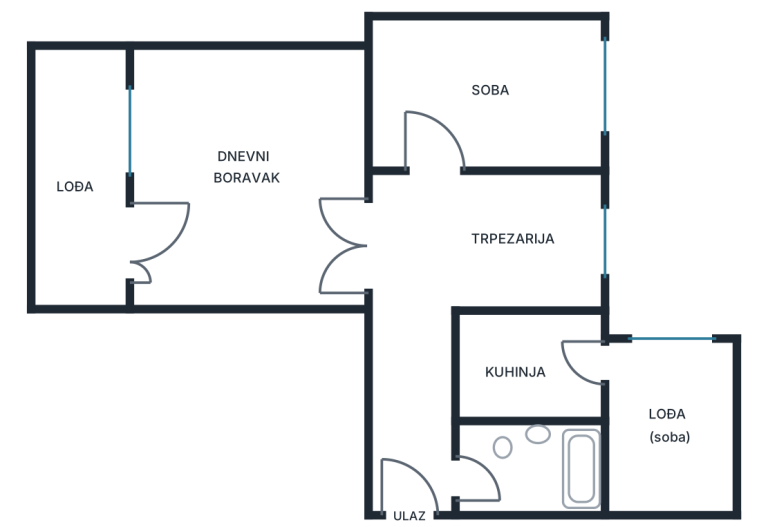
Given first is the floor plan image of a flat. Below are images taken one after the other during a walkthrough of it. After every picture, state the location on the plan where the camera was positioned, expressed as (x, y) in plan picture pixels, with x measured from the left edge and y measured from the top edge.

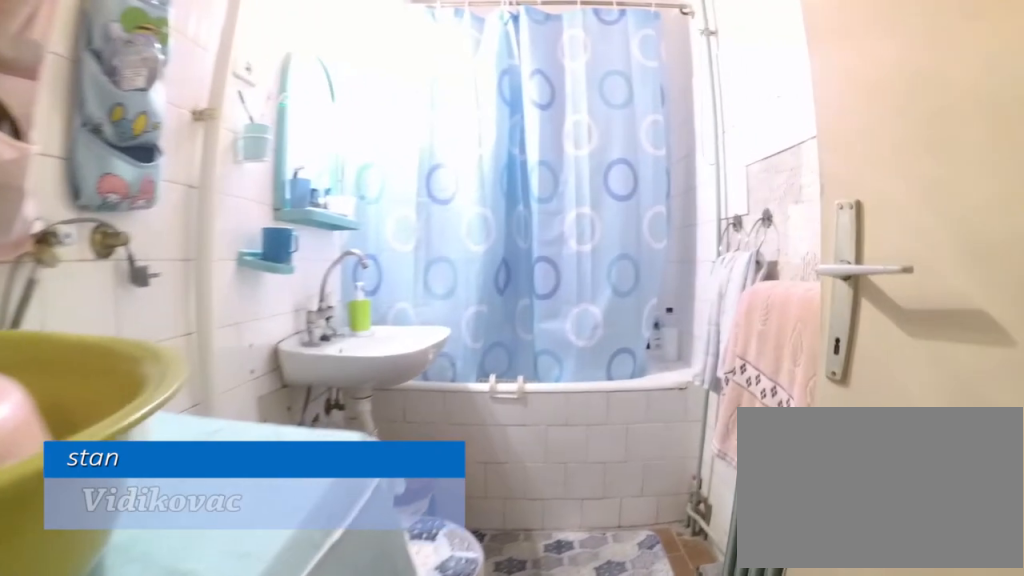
(441, 475)
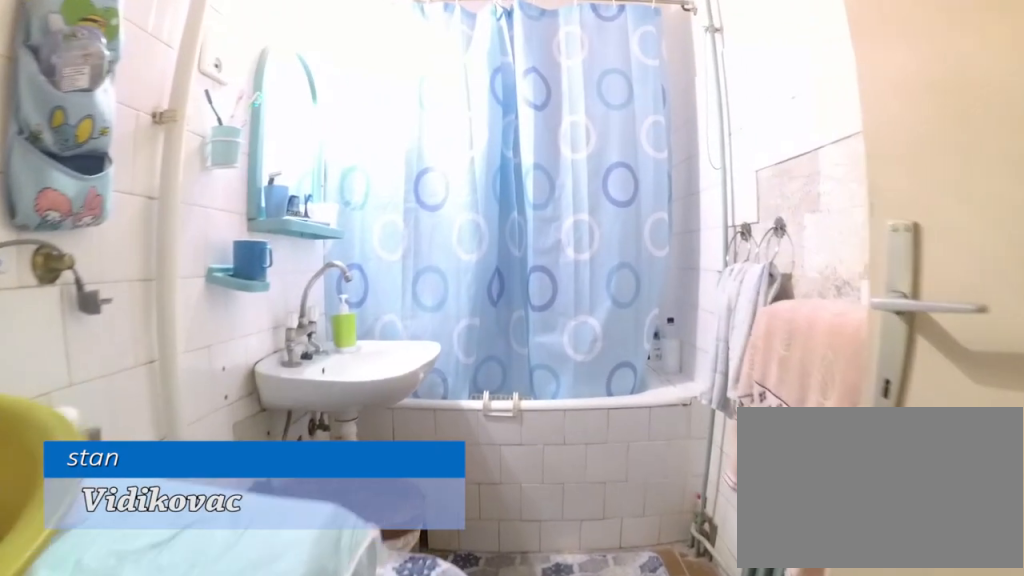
(448, 476)
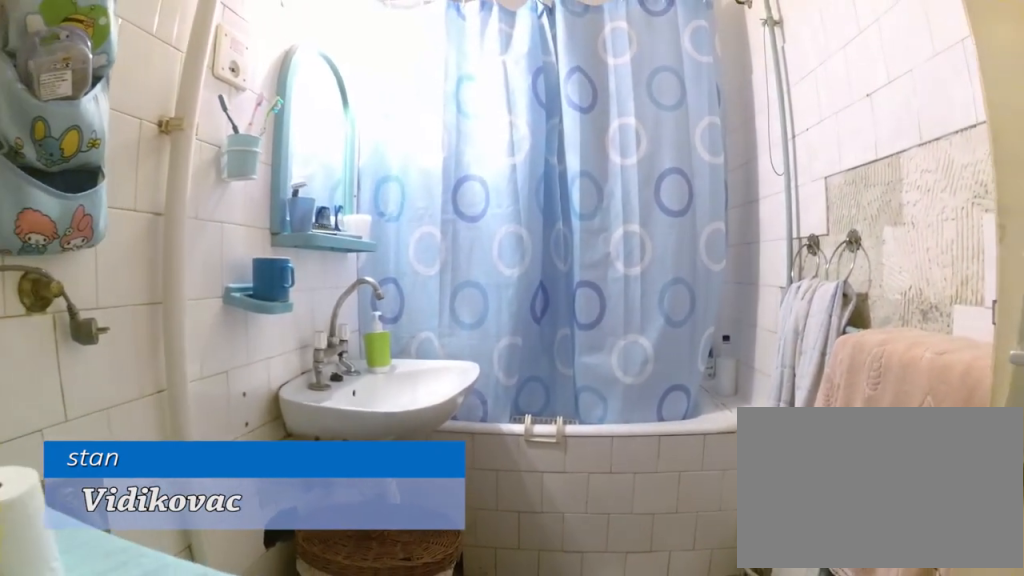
(466, 475)
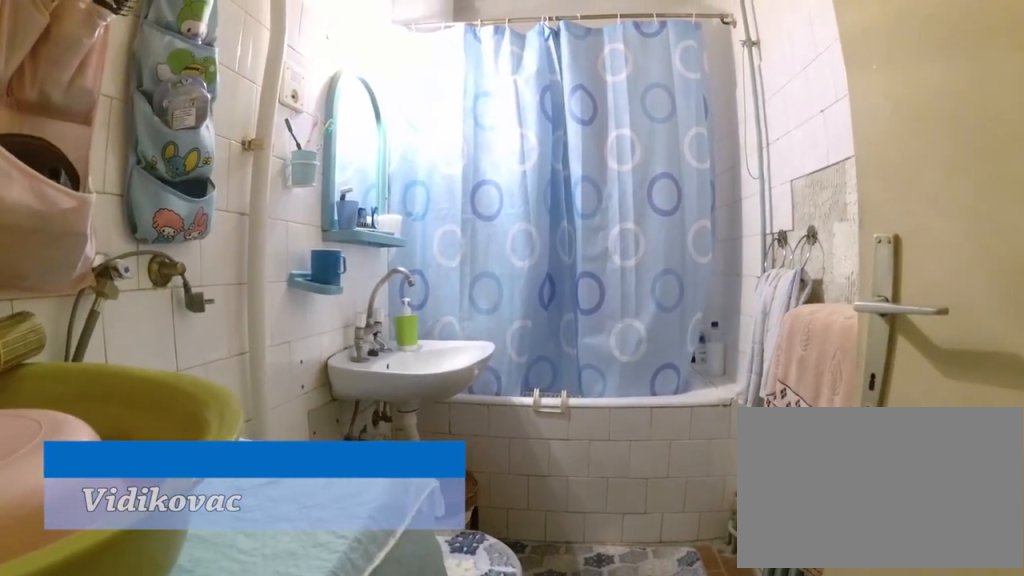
(451, 476)
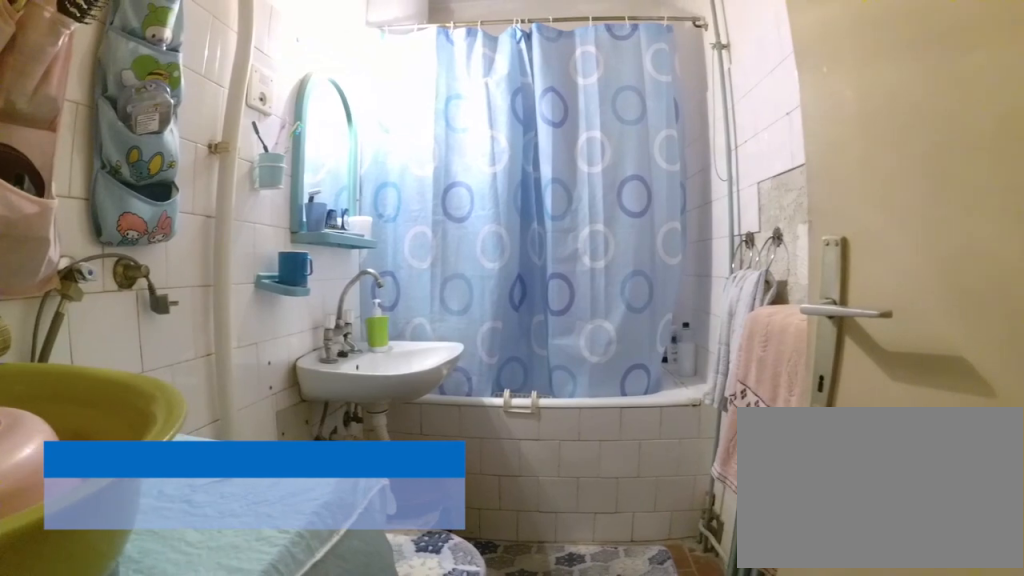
(446, 476)
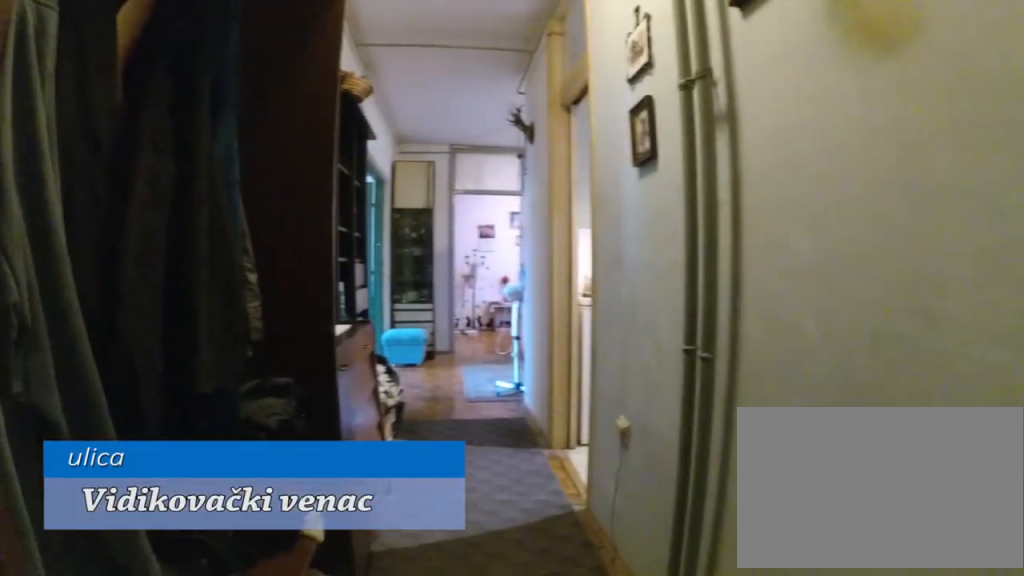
(412, 500)
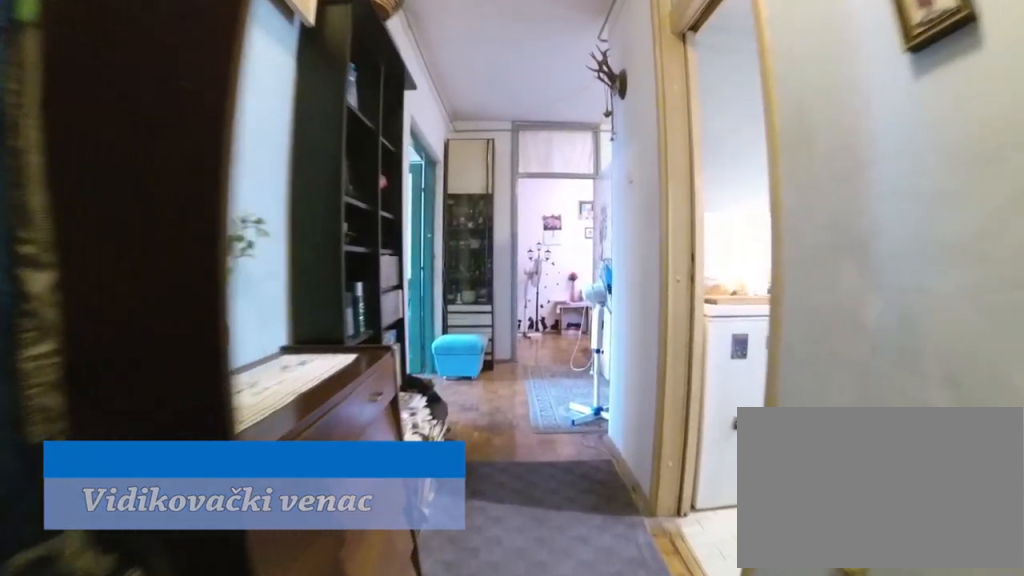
(411, 455)
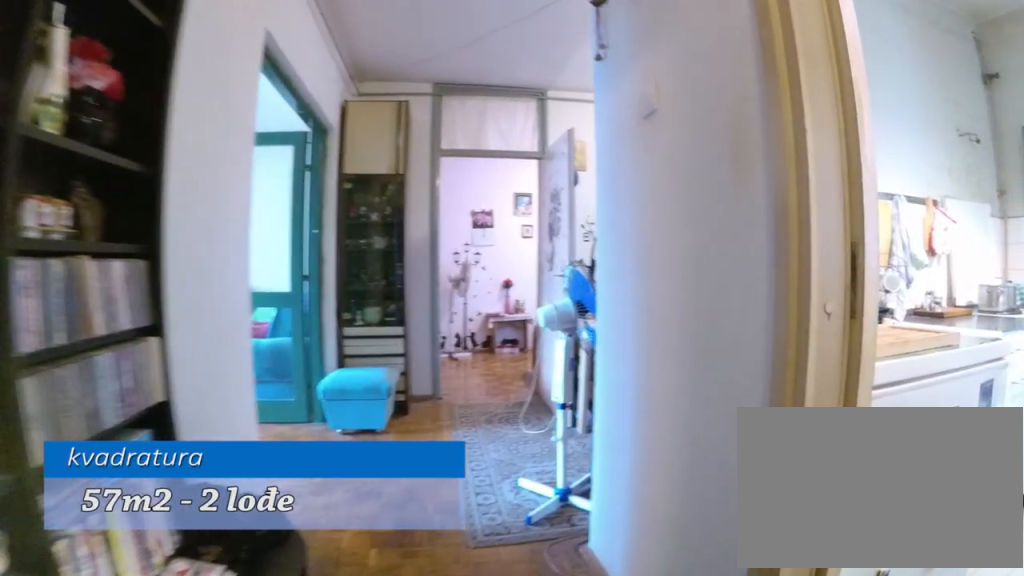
(413, 404)
